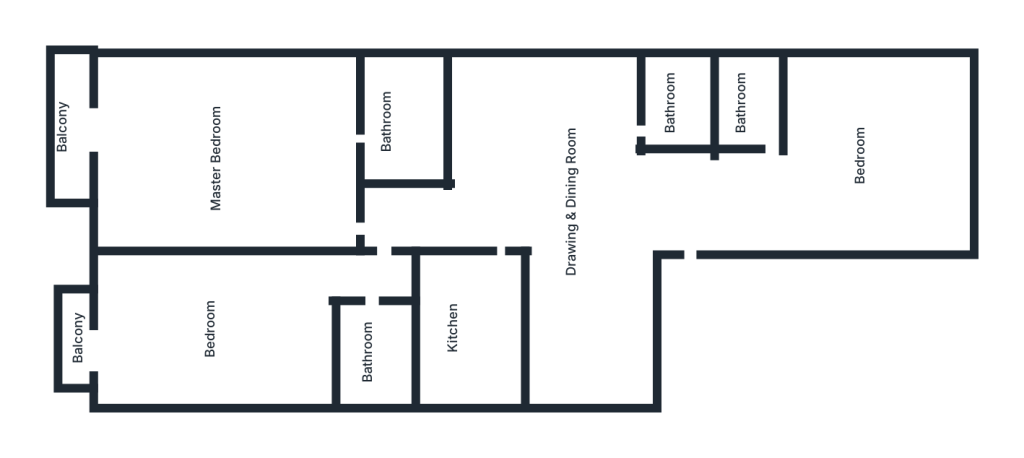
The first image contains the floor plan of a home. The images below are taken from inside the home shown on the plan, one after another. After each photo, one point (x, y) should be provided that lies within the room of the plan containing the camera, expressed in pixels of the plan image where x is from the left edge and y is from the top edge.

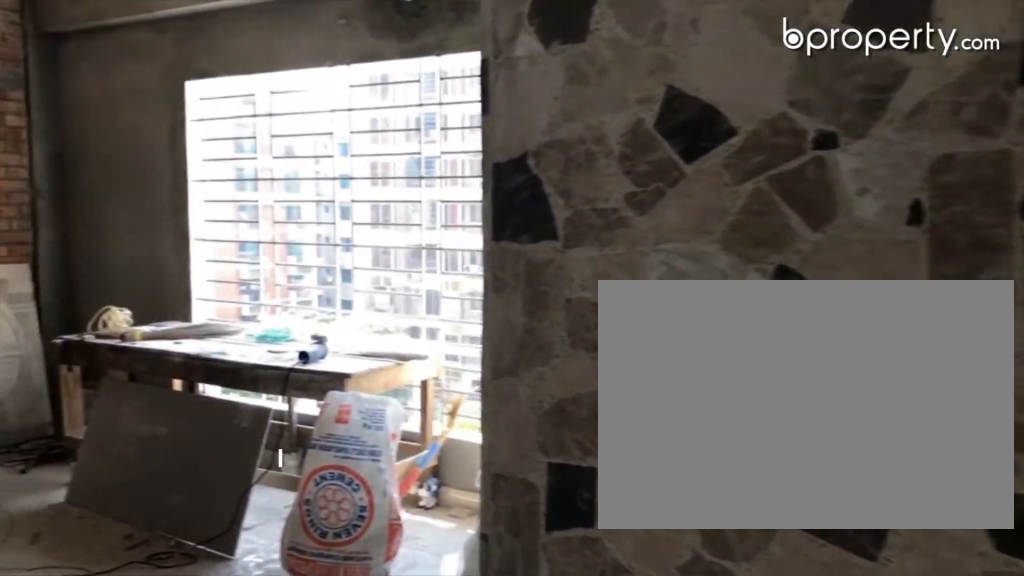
(592, 193)
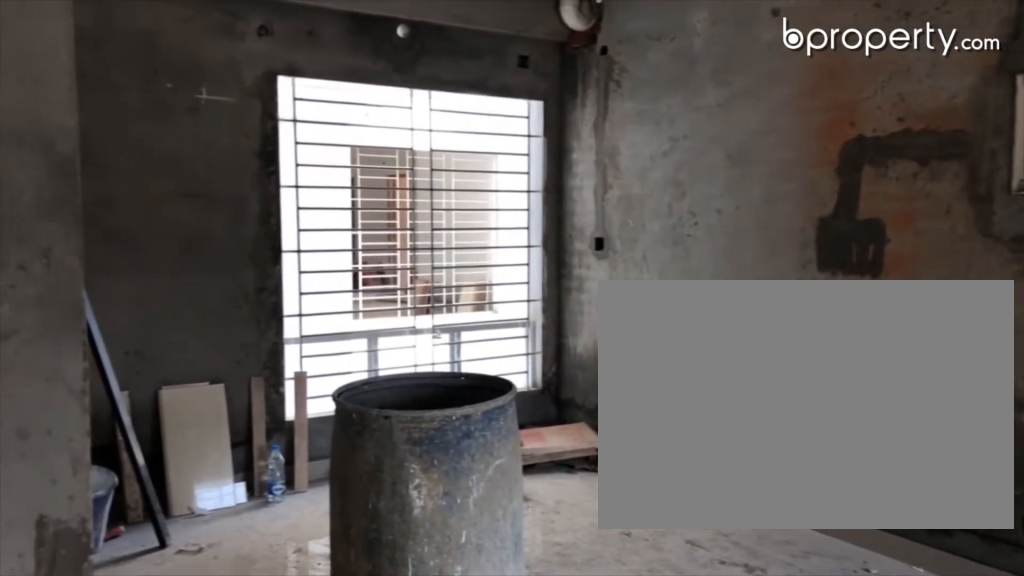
(538, 186)
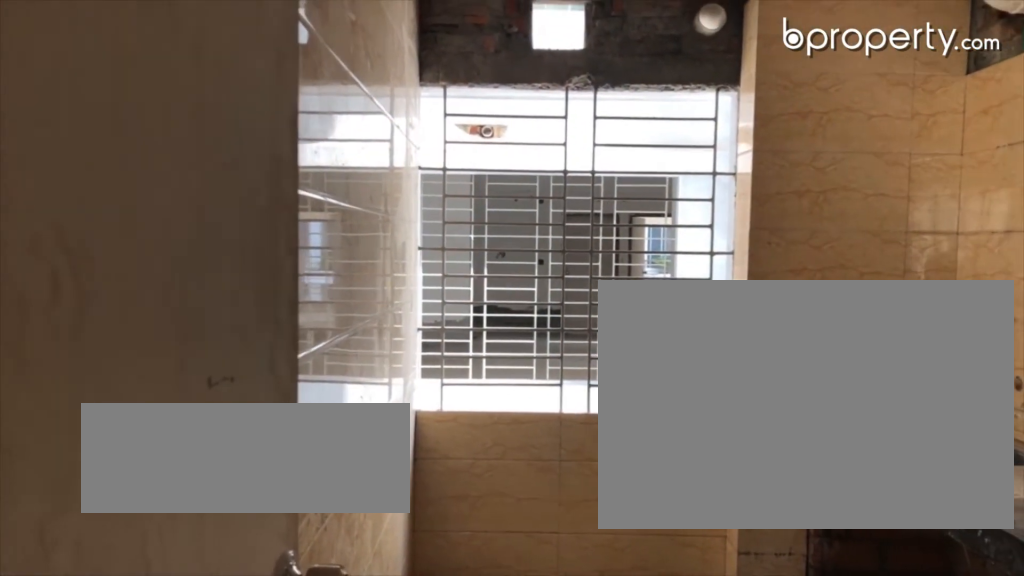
(466, 342)
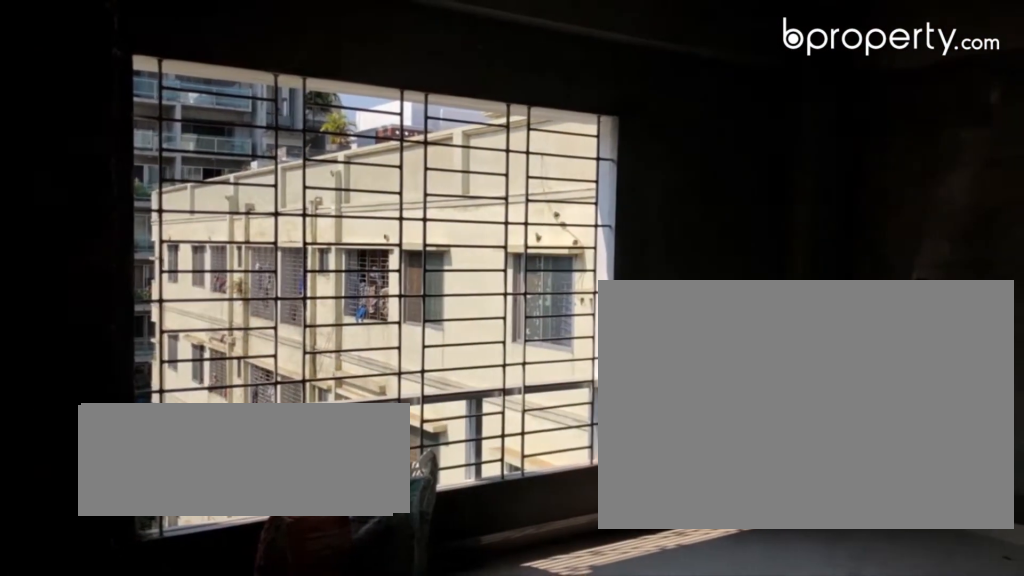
(850, 174)
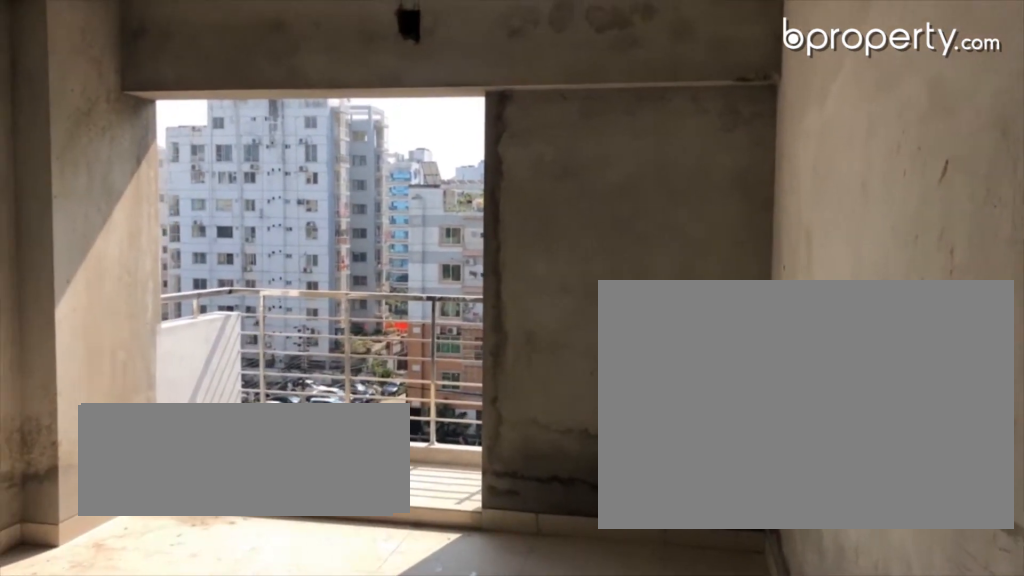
(240, 330)
